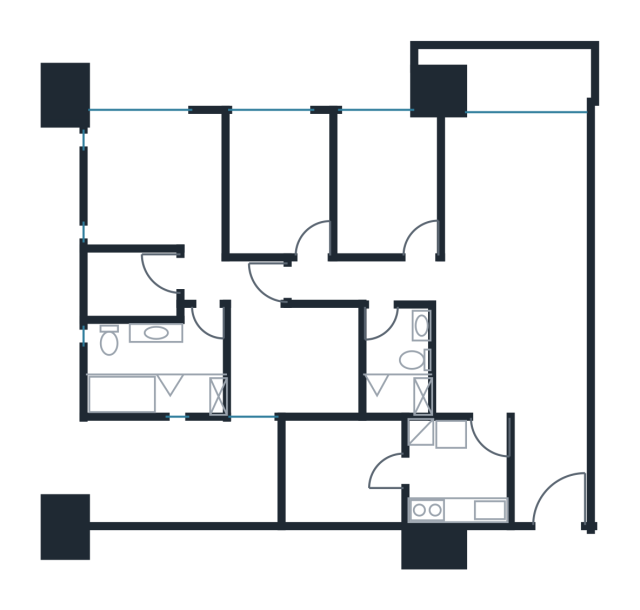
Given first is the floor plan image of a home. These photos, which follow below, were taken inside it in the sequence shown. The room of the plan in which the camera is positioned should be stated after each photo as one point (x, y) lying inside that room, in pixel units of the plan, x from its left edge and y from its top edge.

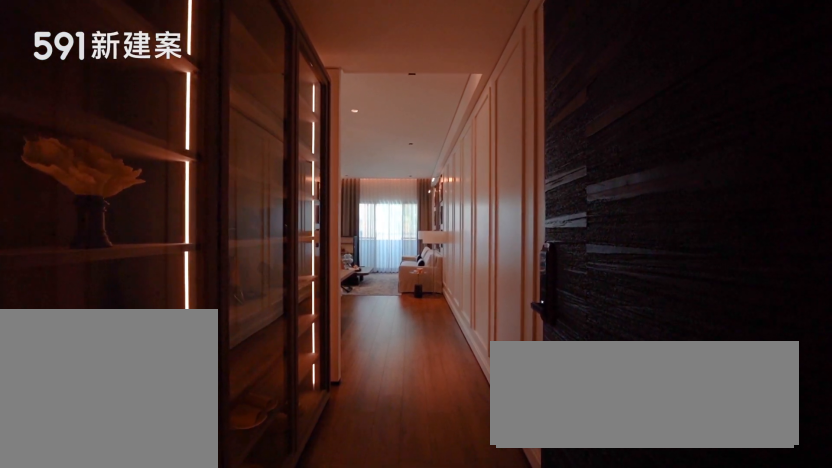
(550, 468)
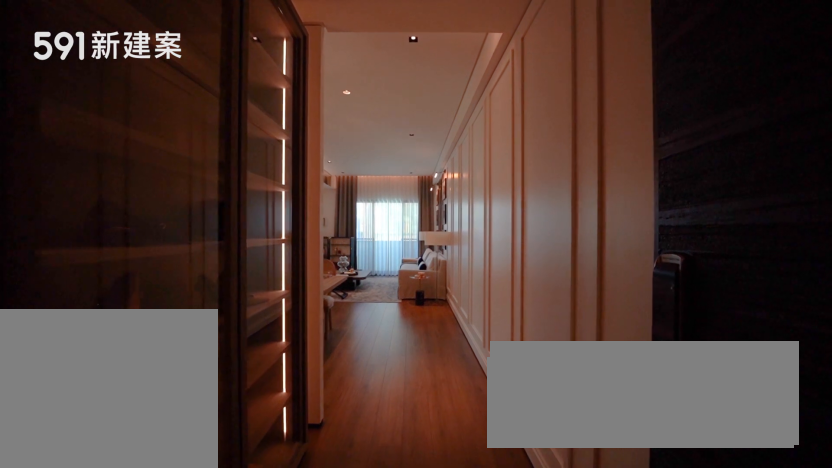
(550, 468)
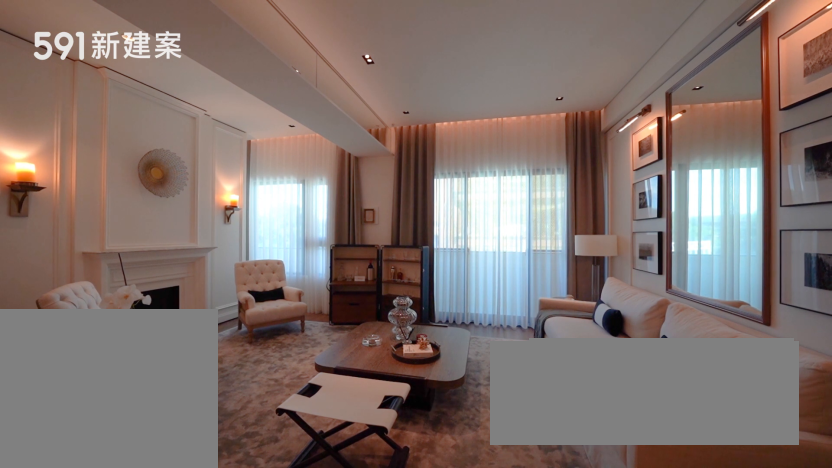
(459, 185)
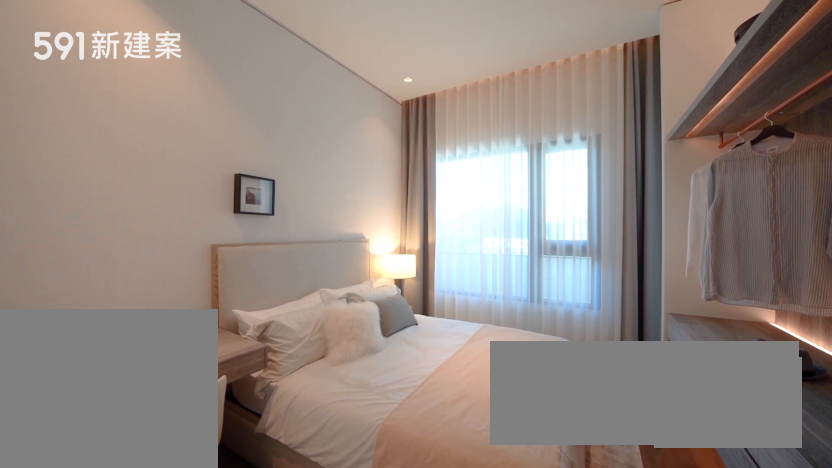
(275, 179)
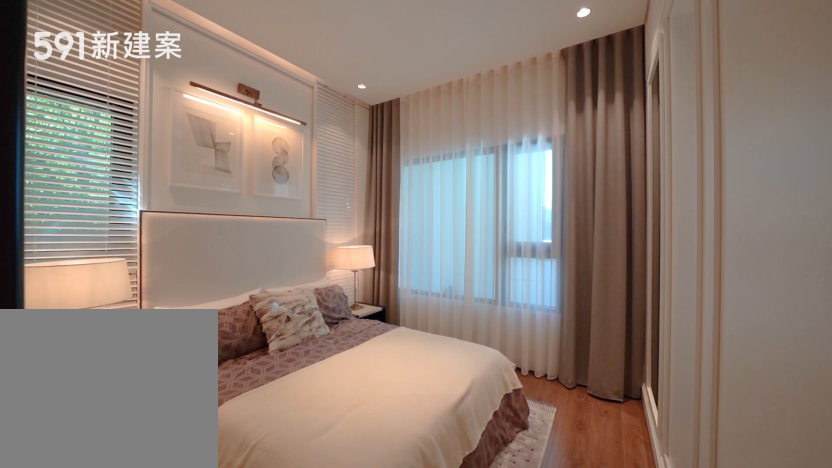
(152, 212)
